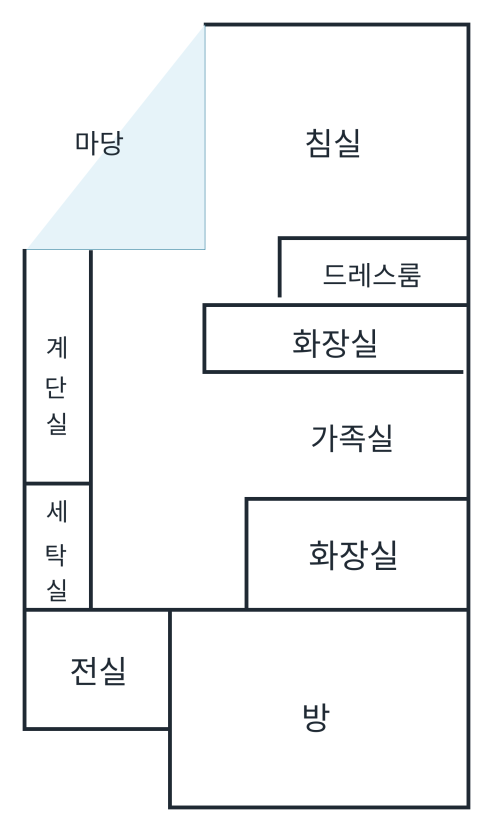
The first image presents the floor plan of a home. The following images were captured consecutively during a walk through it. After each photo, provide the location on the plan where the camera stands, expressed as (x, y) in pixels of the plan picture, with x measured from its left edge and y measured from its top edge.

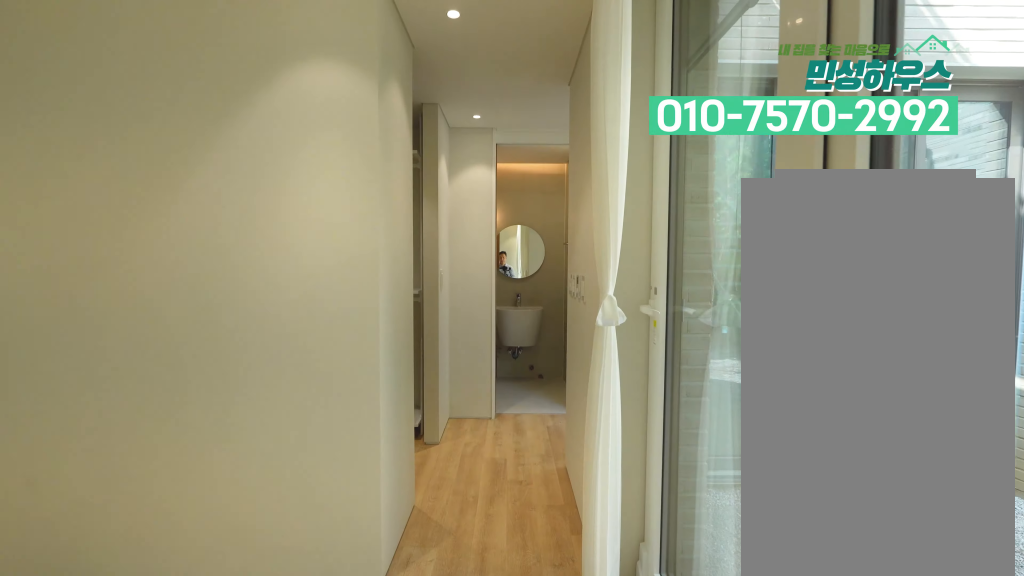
(247, 131)
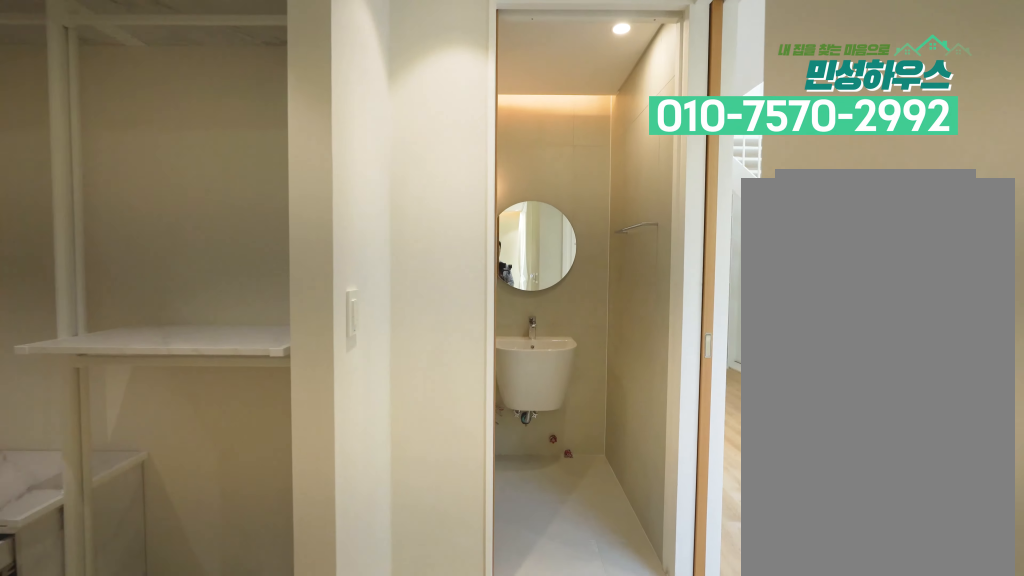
(244, 253)
